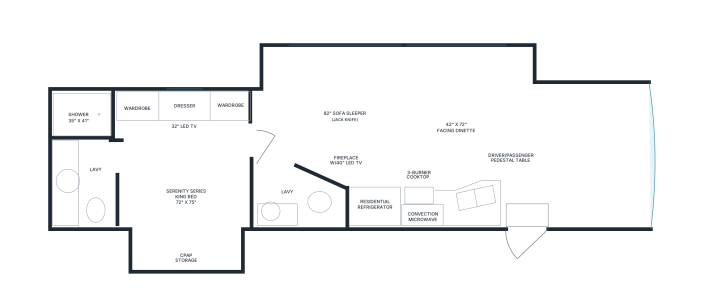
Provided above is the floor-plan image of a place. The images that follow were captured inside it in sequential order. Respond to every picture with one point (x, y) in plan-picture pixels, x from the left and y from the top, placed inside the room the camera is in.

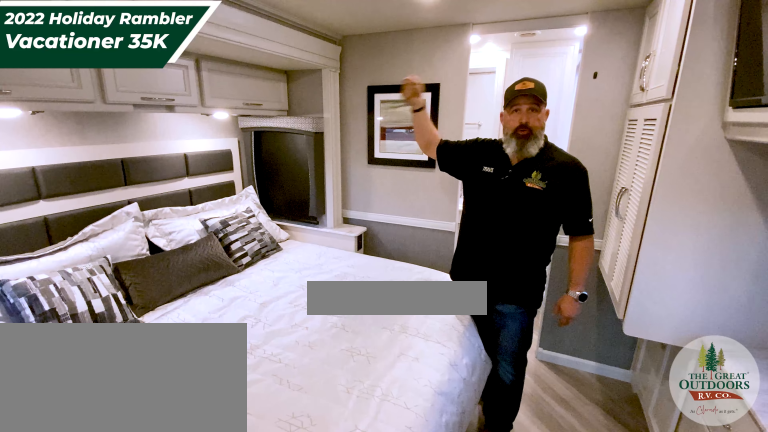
(183, 178)
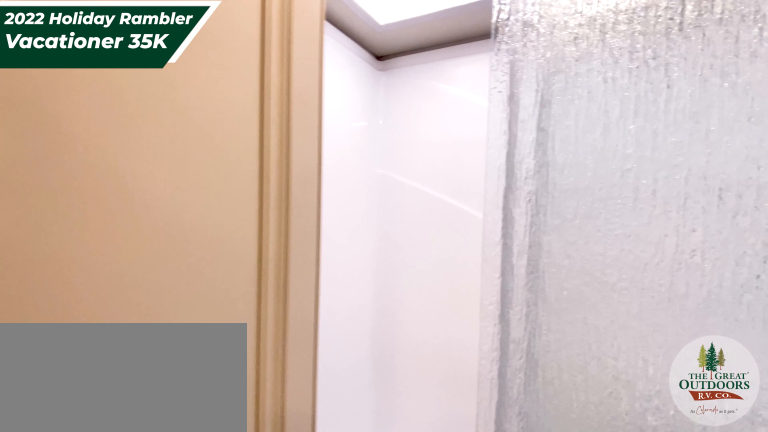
(83, 151)
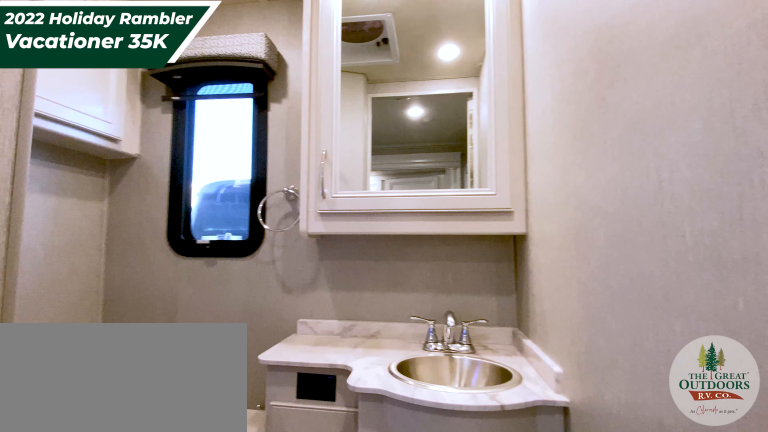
(294, 197)
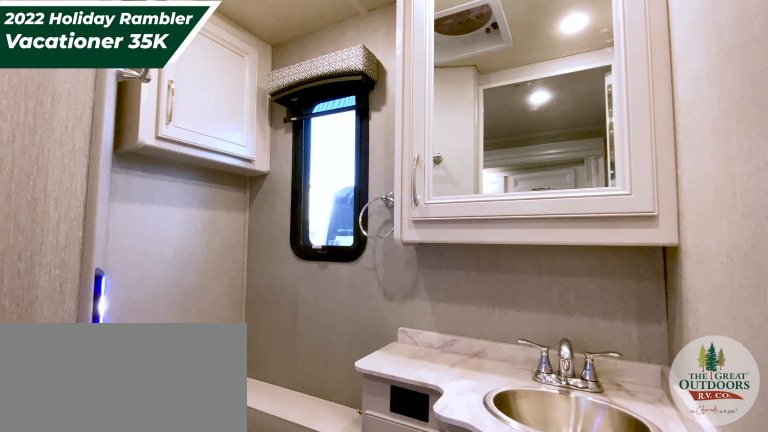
(294, 197)
